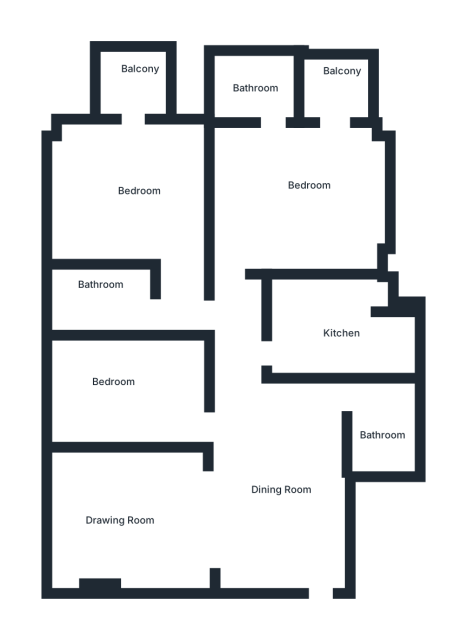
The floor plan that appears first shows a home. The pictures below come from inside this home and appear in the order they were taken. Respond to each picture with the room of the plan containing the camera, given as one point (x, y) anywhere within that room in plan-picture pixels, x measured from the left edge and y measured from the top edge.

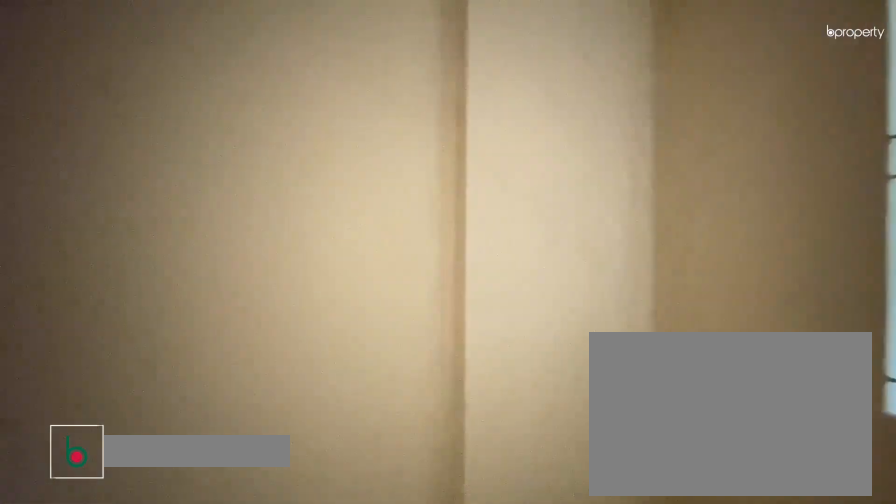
(138, 517)
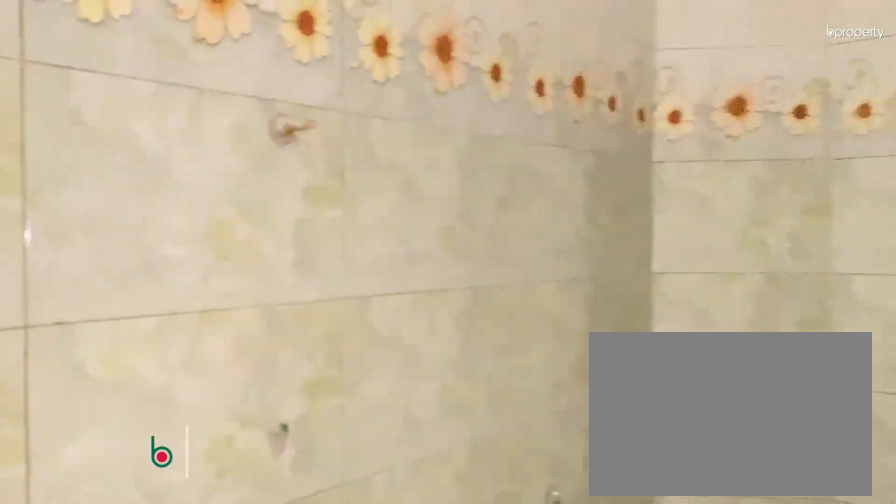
(378, 425)
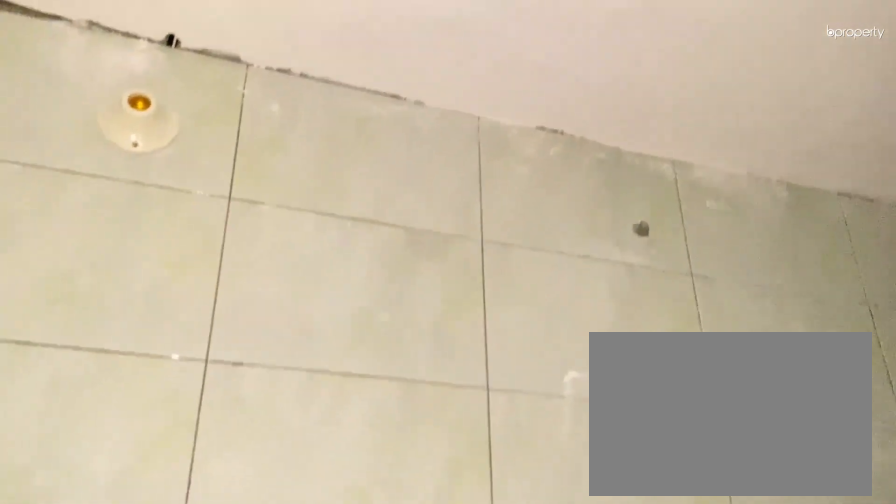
(378, 425)
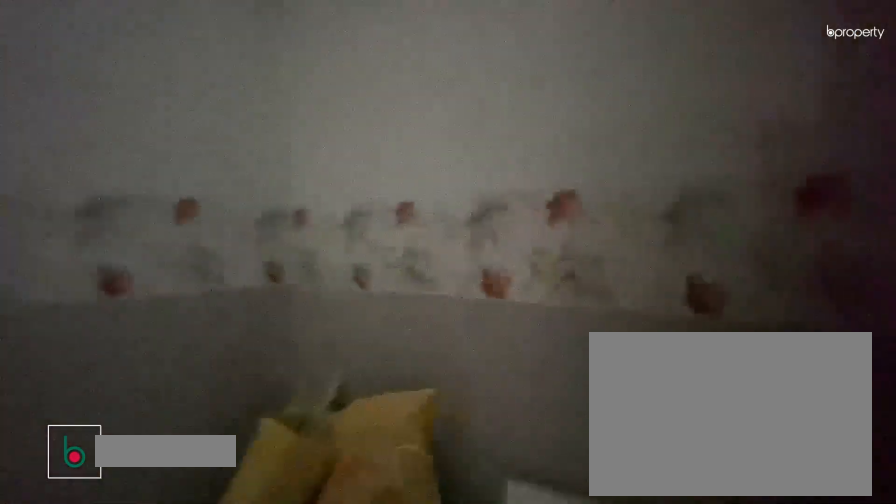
(325, 335)
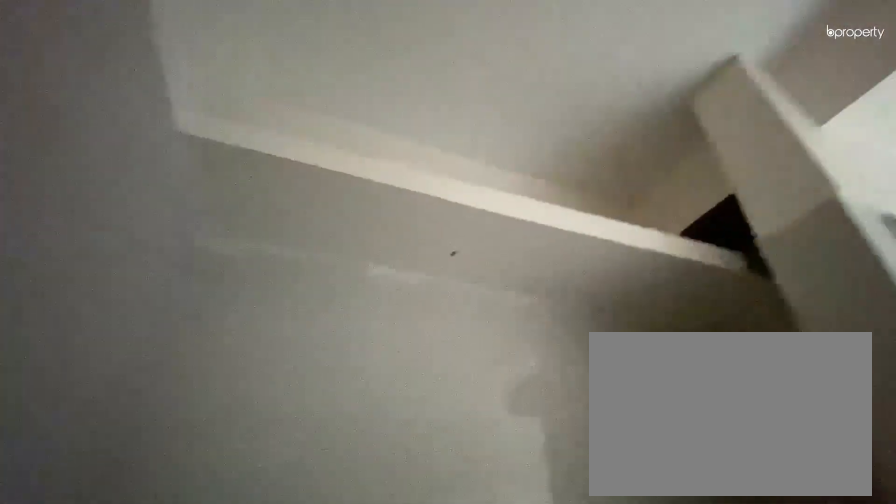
(325, 335)
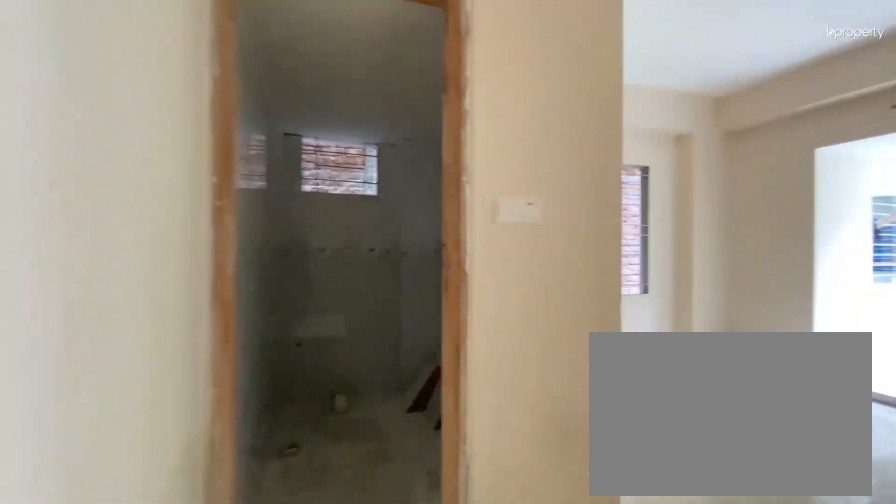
(186, 287)
